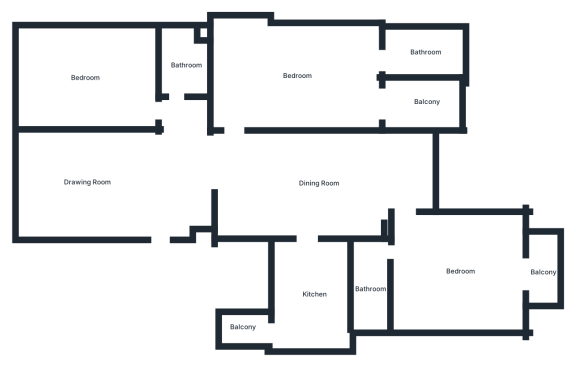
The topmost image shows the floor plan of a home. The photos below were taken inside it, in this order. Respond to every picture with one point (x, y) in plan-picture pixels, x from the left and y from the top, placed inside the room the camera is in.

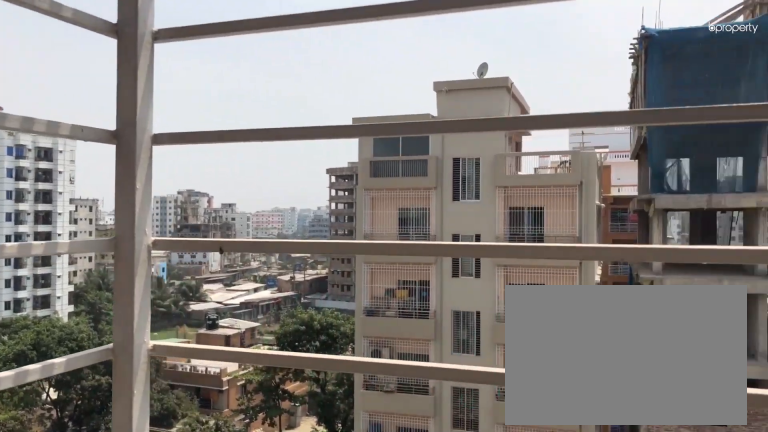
(544, 272)
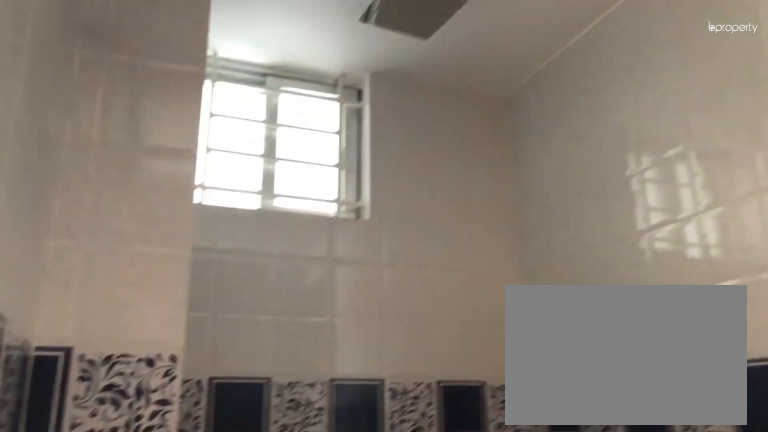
(370, 289)
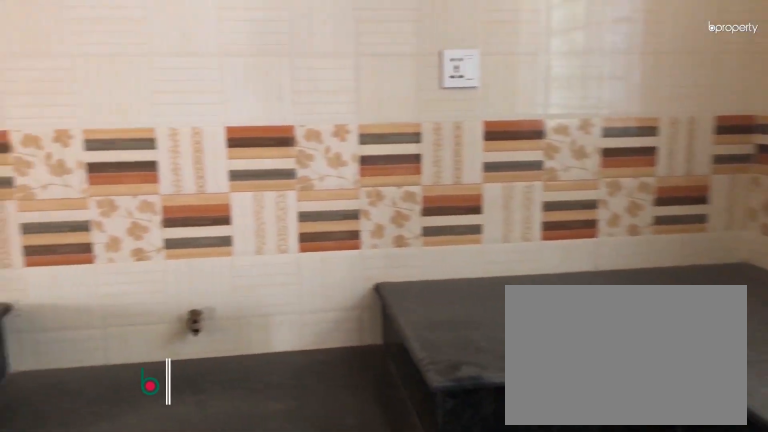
(314, 294)
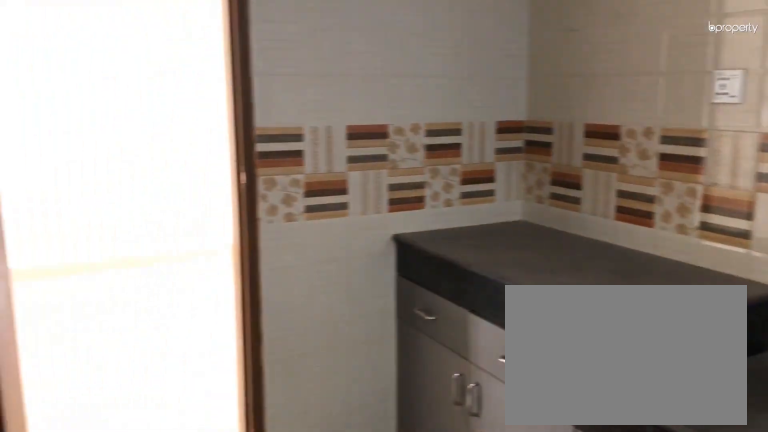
(314, 294)
